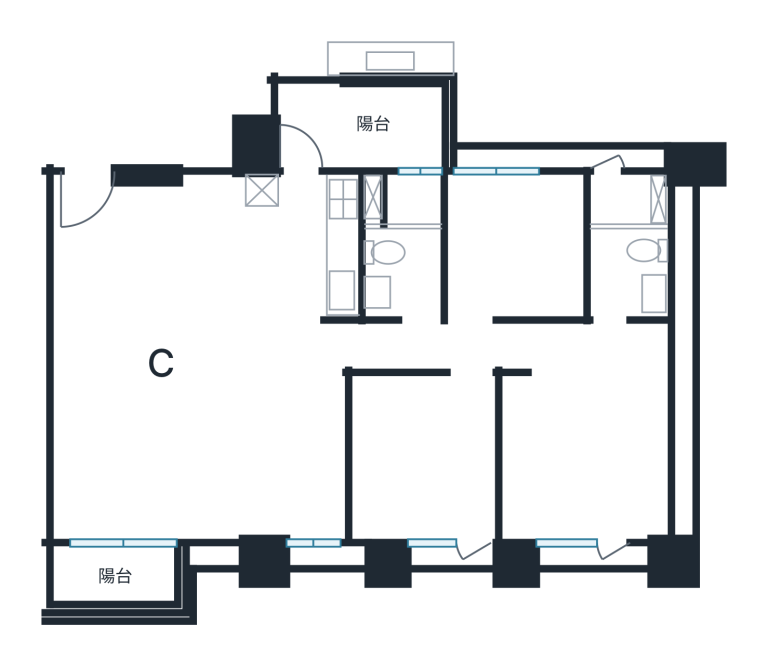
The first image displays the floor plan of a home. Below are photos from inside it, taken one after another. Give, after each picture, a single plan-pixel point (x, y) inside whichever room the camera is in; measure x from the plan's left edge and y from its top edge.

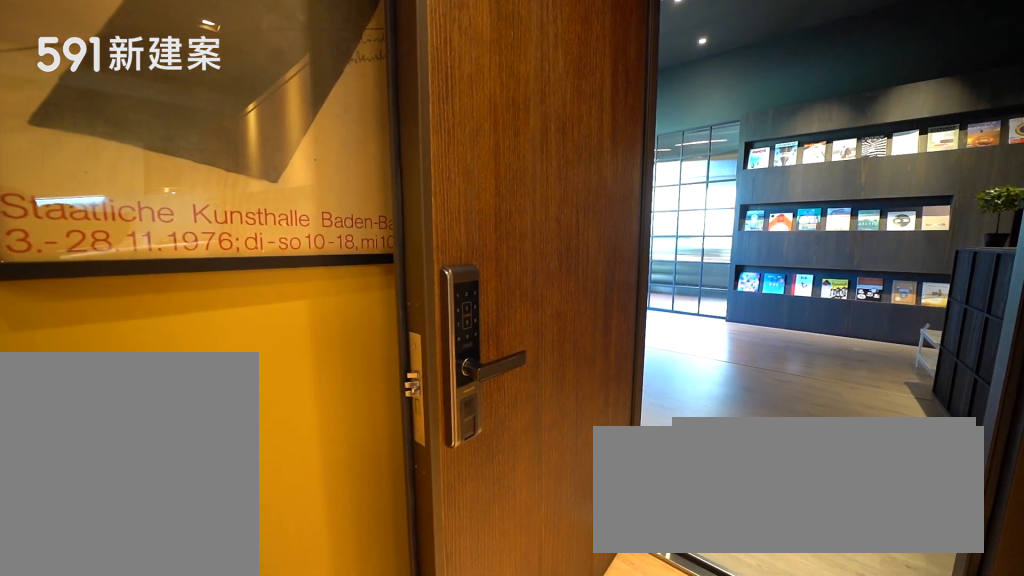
(92, 207)
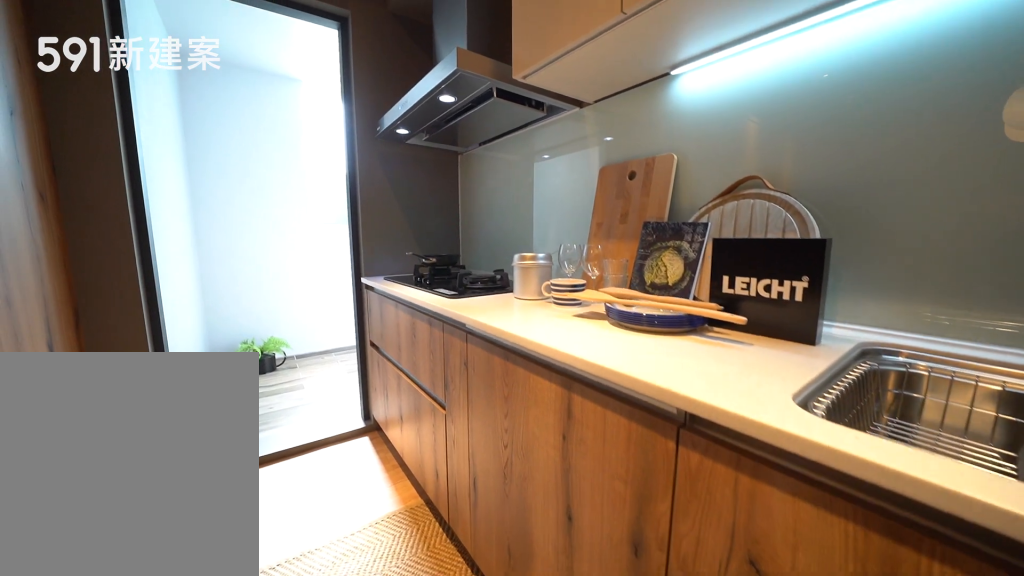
(305, 244)
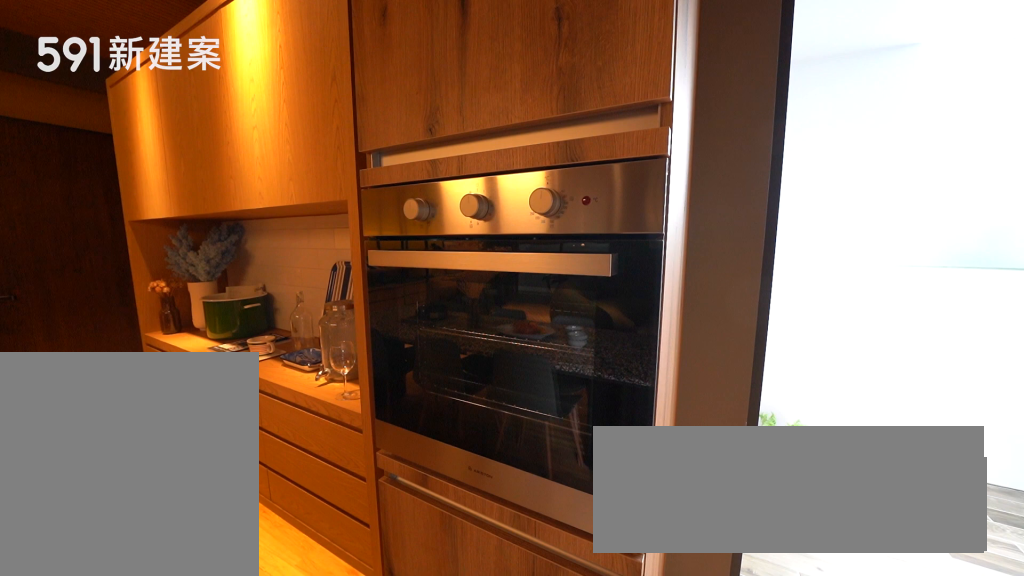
(305, 244)
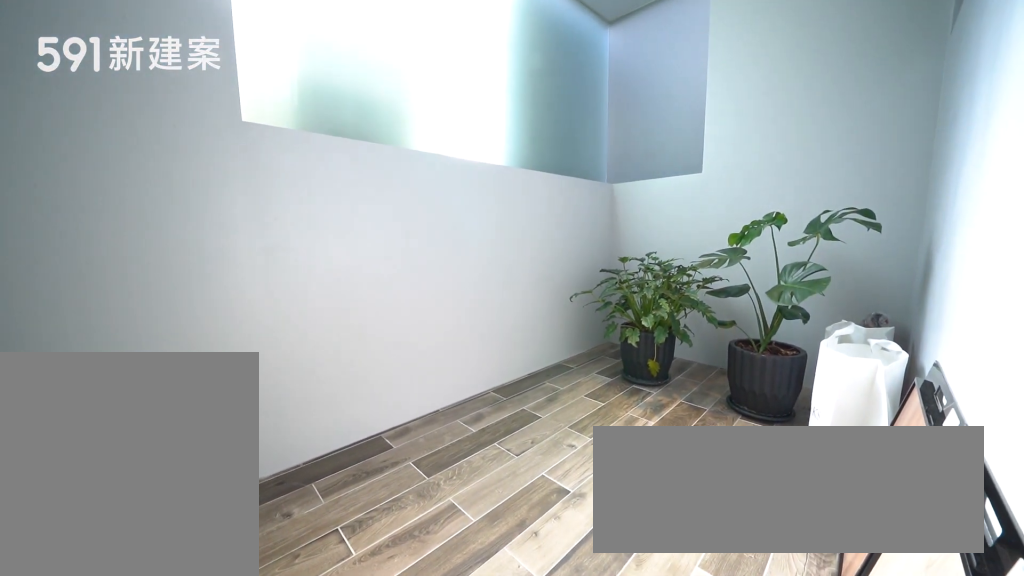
(360, 127)
